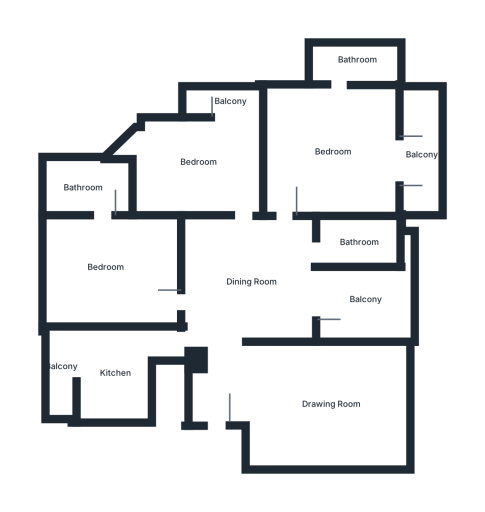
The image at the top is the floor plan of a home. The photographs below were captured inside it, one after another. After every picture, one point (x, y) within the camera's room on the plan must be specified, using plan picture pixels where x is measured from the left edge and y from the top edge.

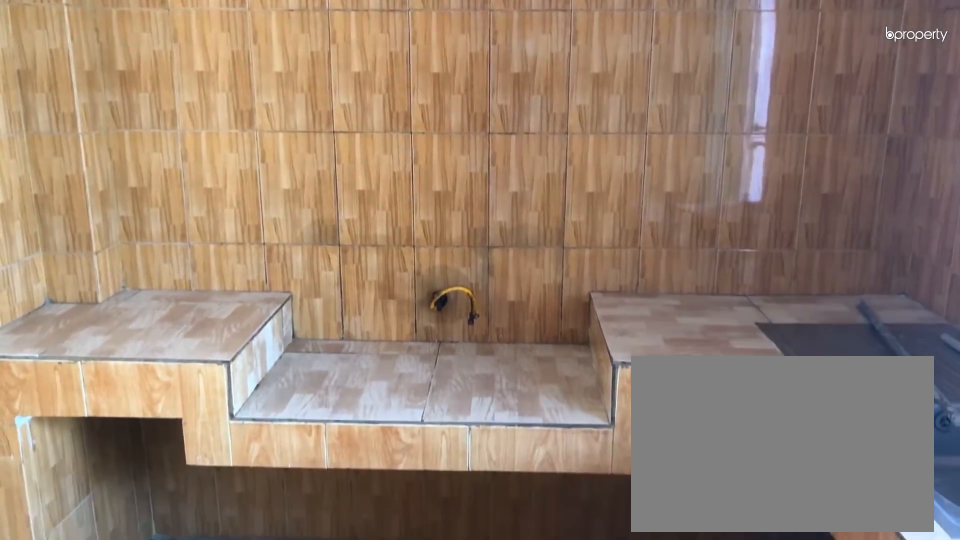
(112, 377)
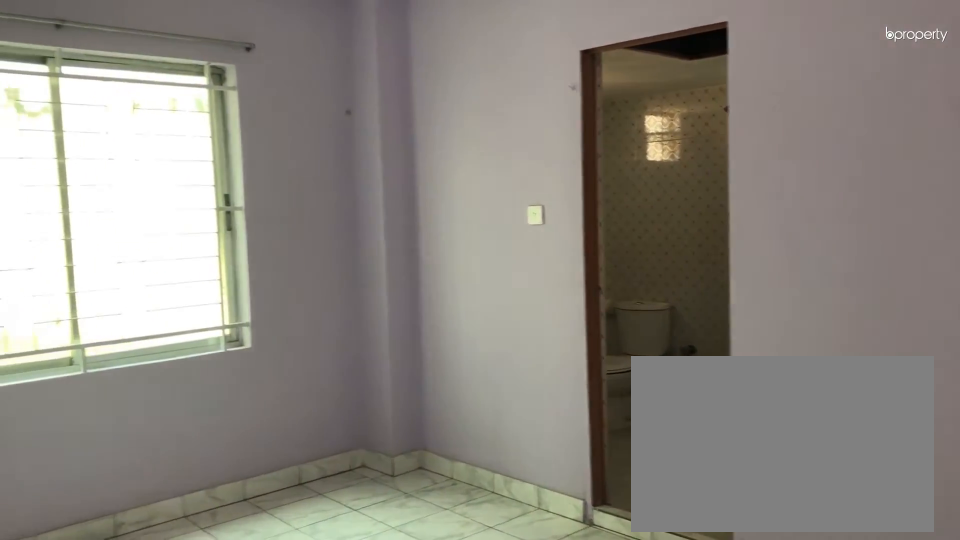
(105, 267)
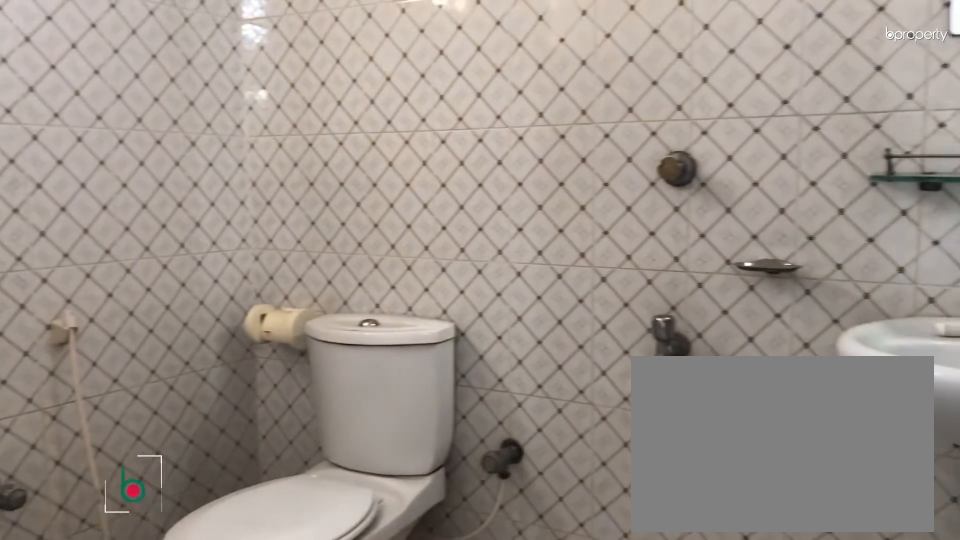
(82, 190)
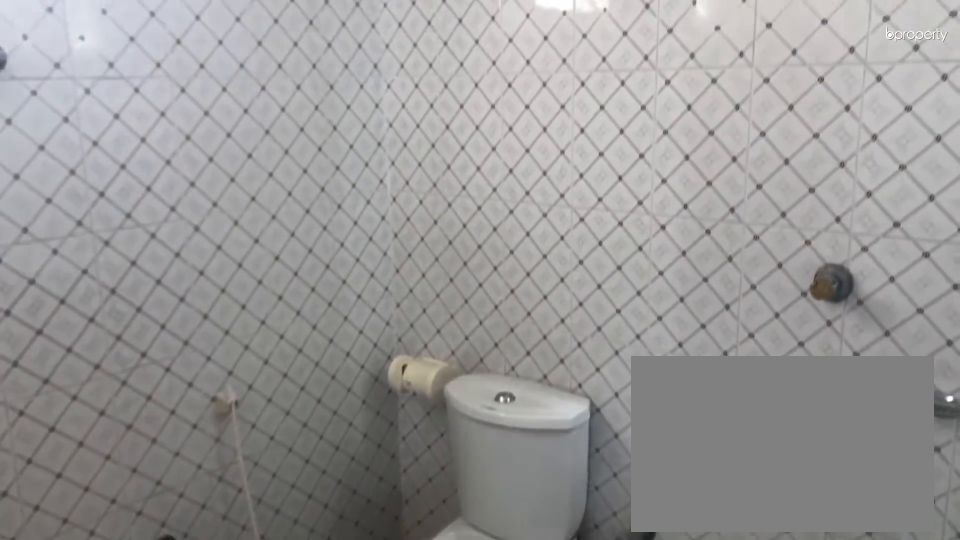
(82, 190)
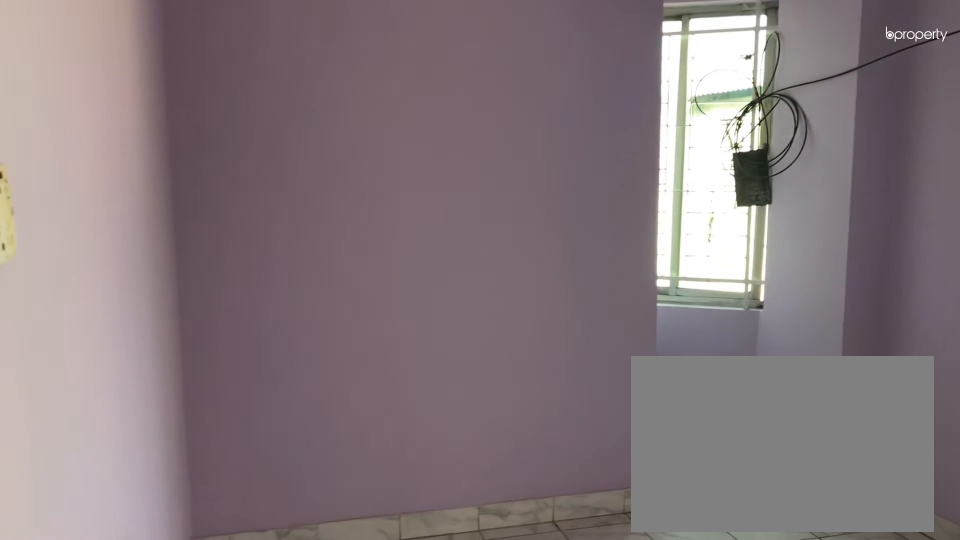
(199, 163)
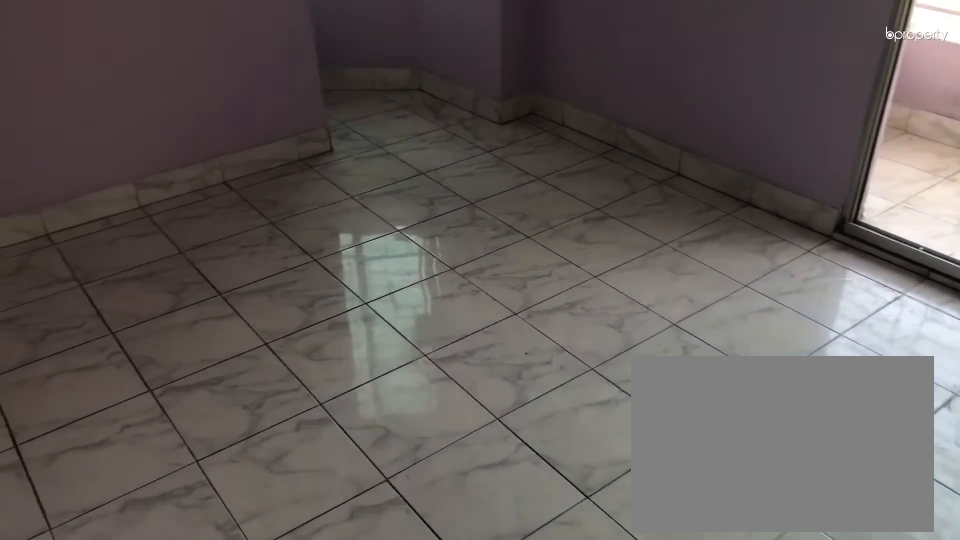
(199, 163)
